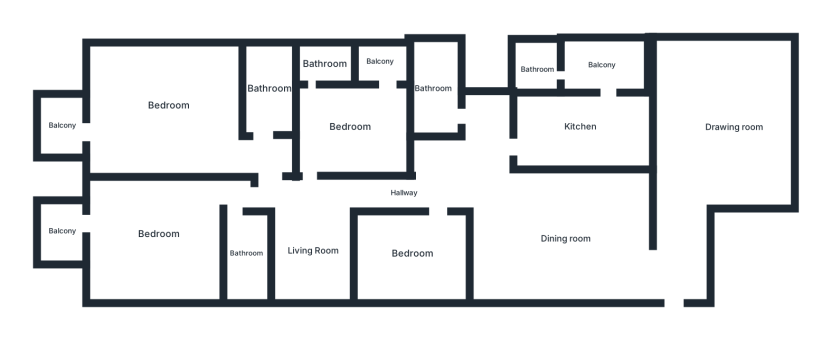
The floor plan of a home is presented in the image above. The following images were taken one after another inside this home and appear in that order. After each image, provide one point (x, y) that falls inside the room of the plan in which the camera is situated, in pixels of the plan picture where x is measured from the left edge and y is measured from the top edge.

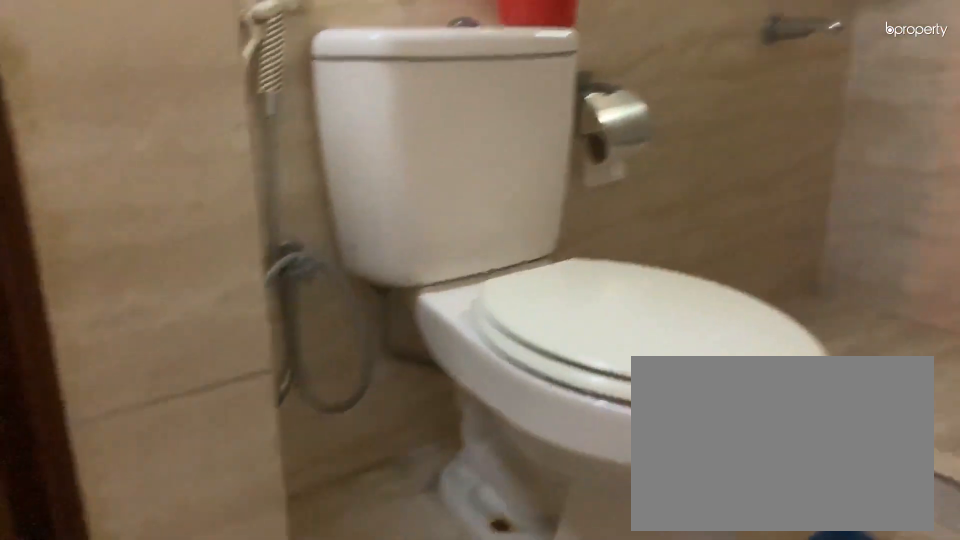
(435, 89)
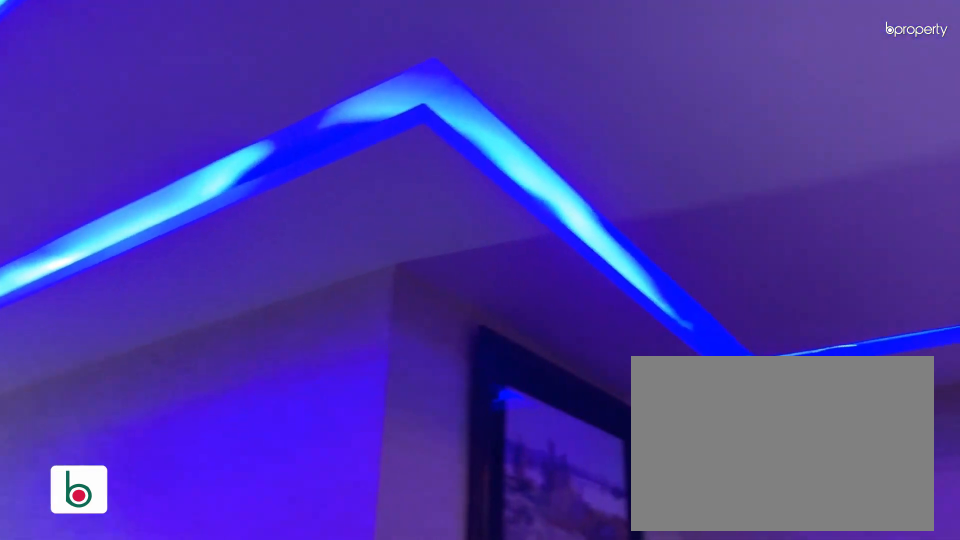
(404, 193)
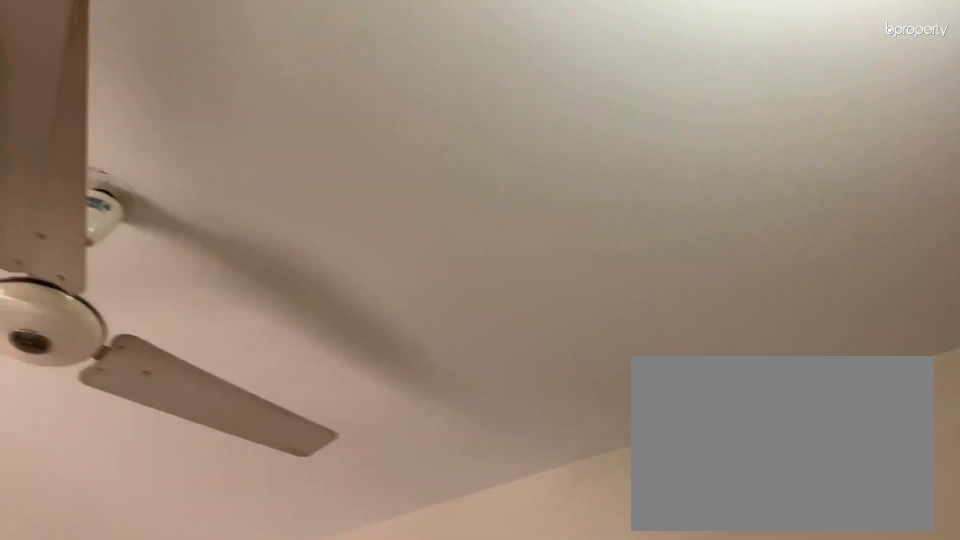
(351, 126)
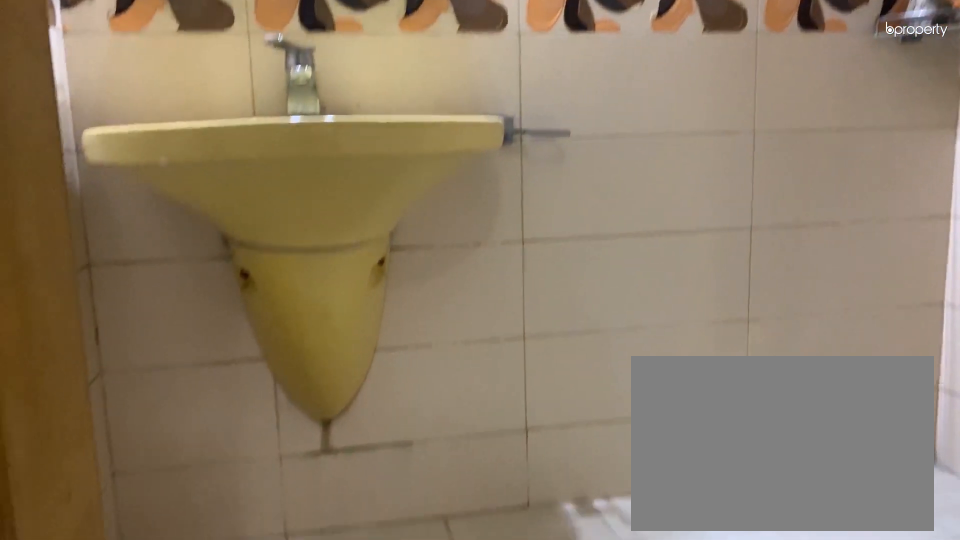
(325, 64)
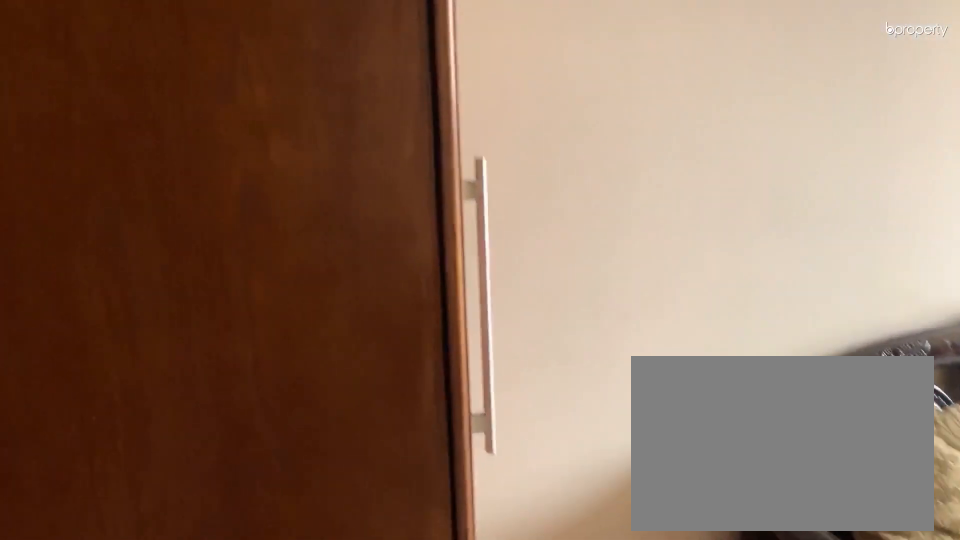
(167, 105)
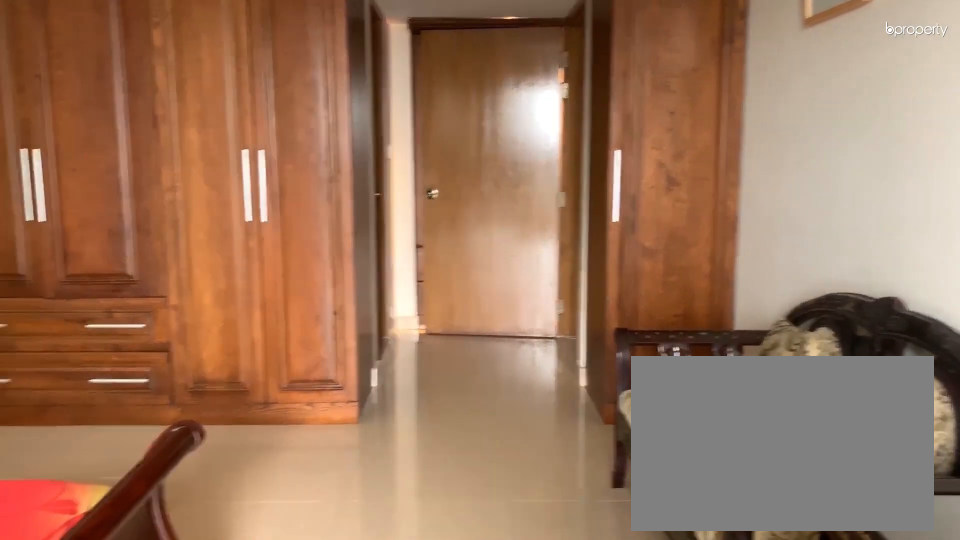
(167, 105)
